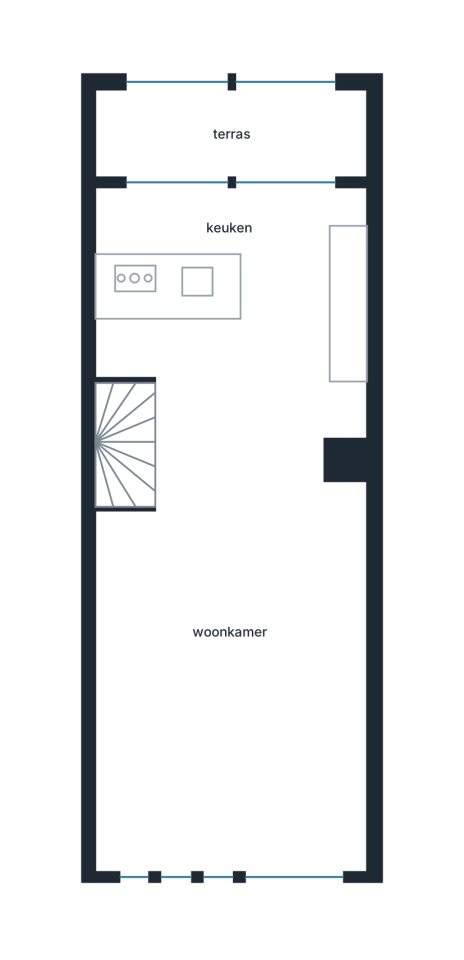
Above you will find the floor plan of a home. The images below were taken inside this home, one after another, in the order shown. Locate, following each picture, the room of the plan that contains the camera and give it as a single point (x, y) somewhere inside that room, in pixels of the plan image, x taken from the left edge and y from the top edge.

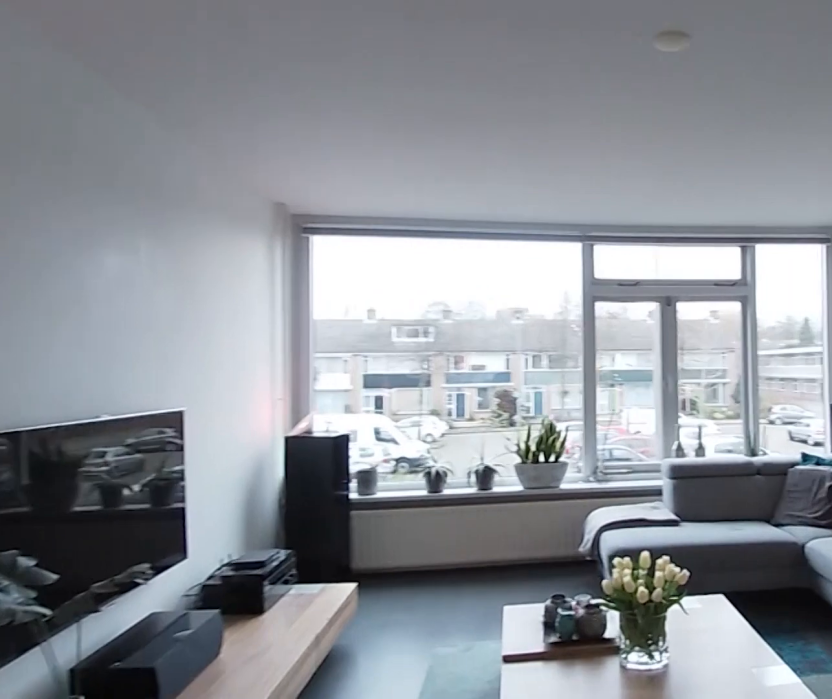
(275, 420)
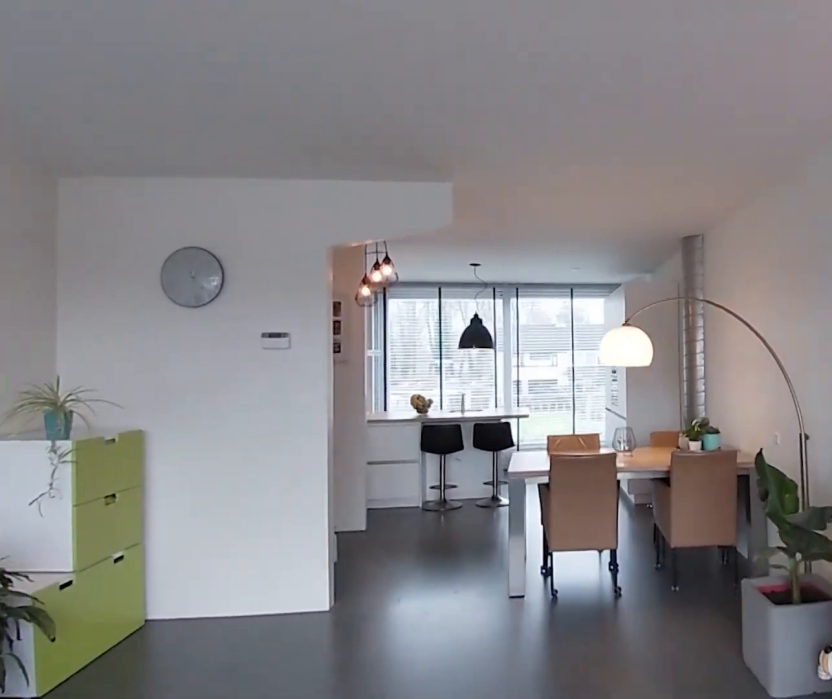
(275, 420)
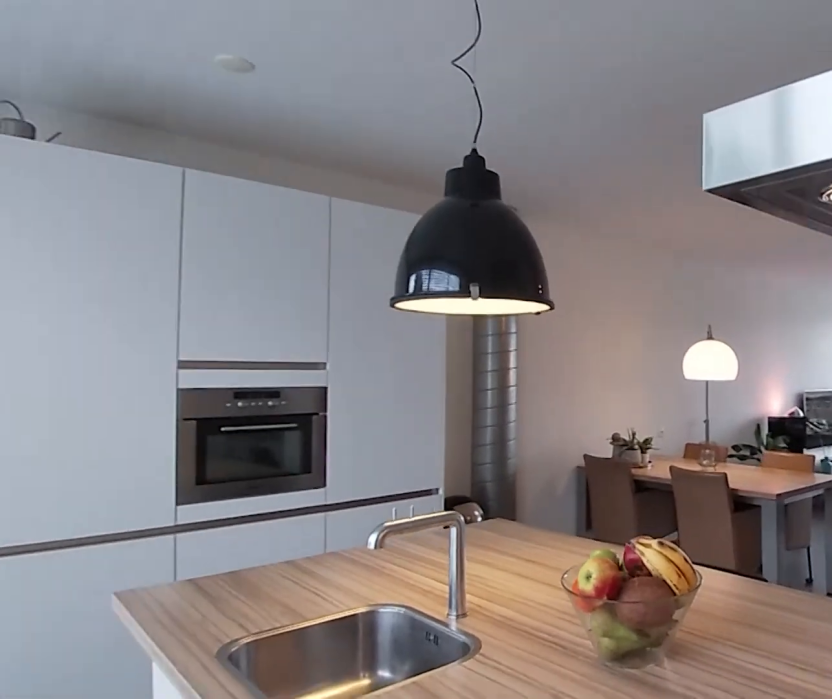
(230, 282)
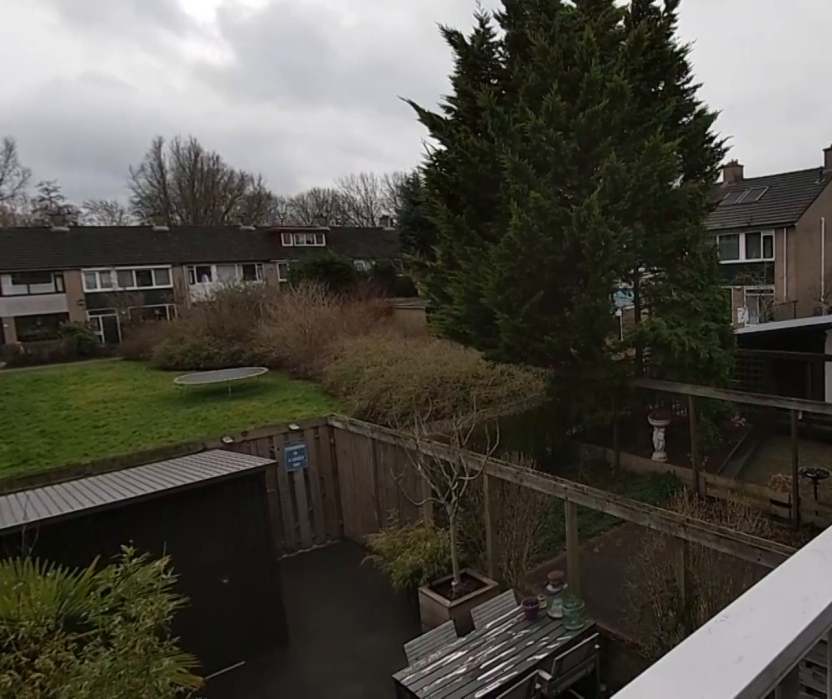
(230, 132)
